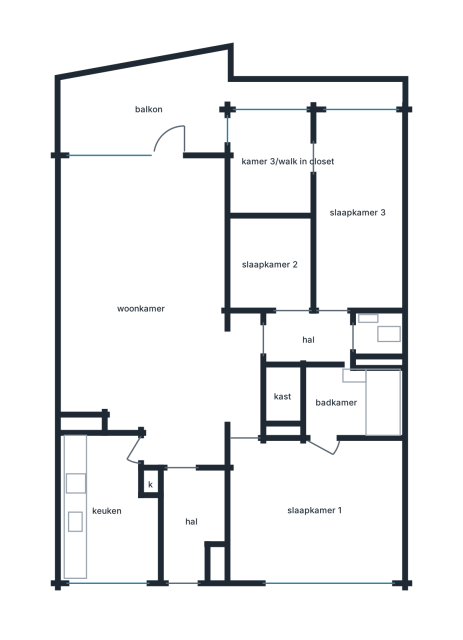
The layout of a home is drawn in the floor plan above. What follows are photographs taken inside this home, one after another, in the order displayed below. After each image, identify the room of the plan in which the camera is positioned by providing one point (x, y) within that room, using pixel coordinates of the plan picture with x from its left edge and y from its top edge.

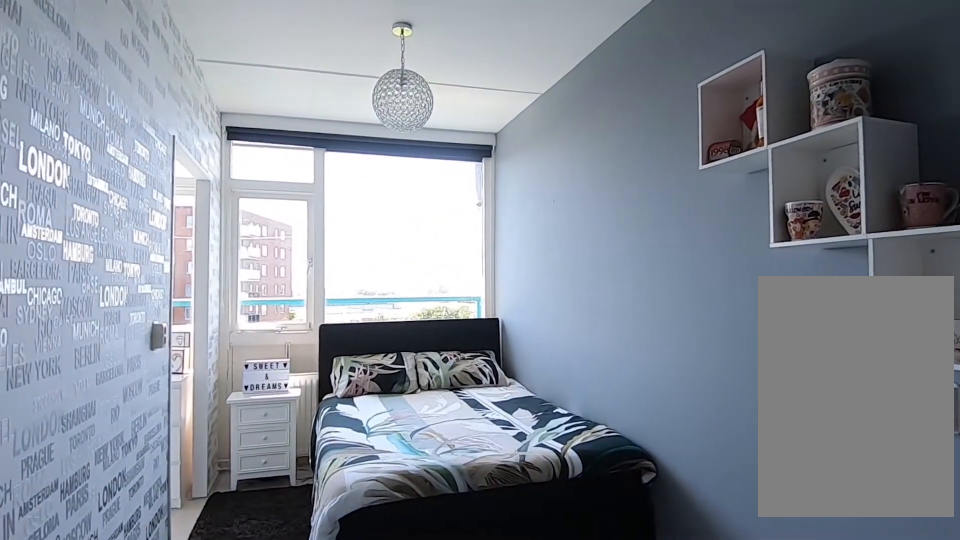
(358, 212)
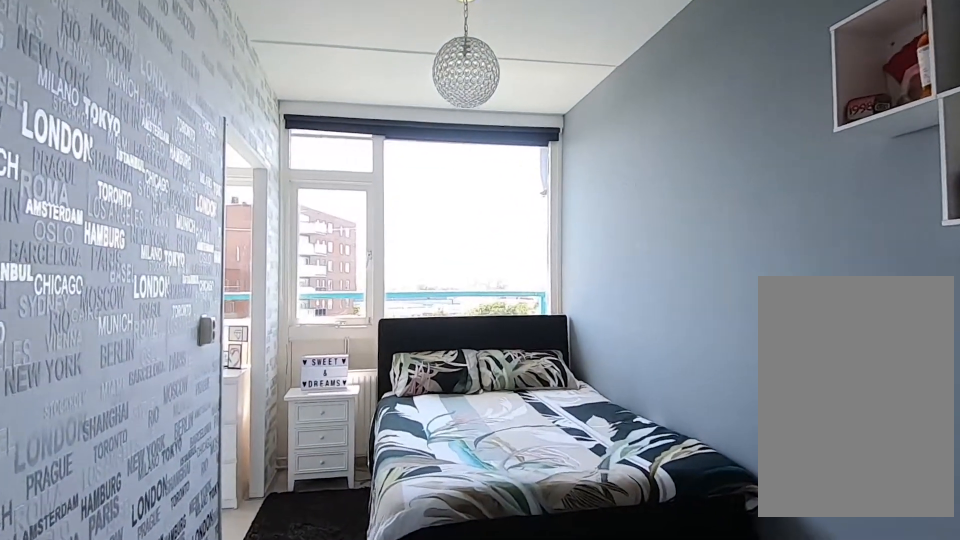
(358, 212)
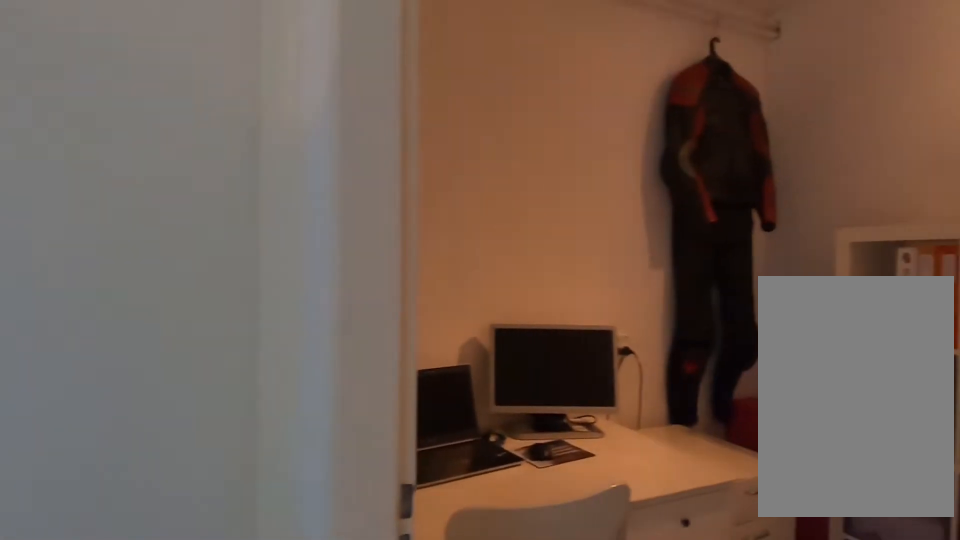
(308, 337)
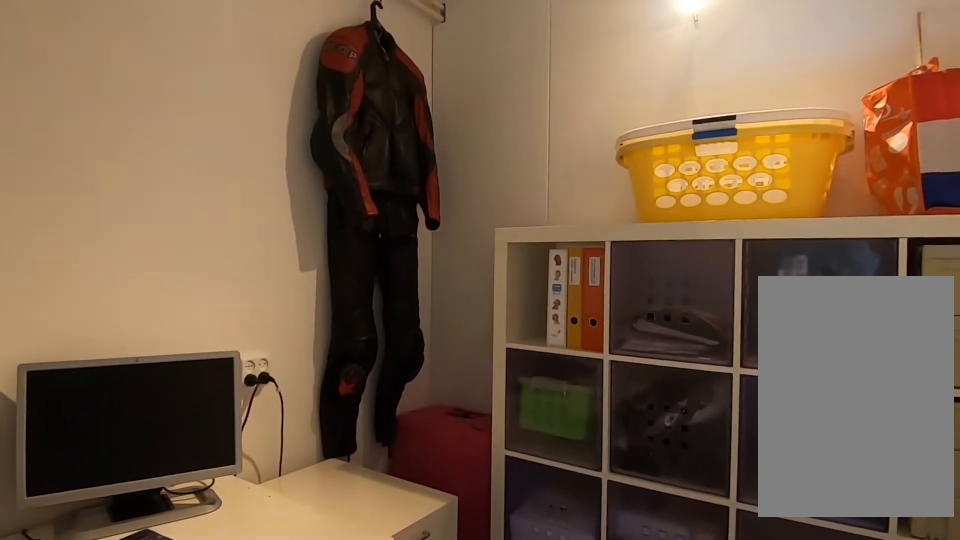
(270, 263)
